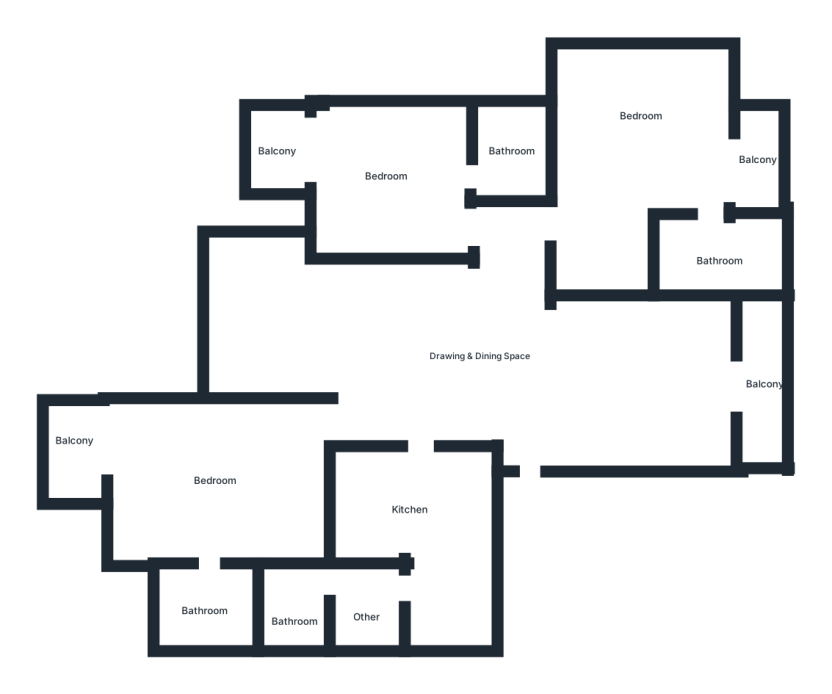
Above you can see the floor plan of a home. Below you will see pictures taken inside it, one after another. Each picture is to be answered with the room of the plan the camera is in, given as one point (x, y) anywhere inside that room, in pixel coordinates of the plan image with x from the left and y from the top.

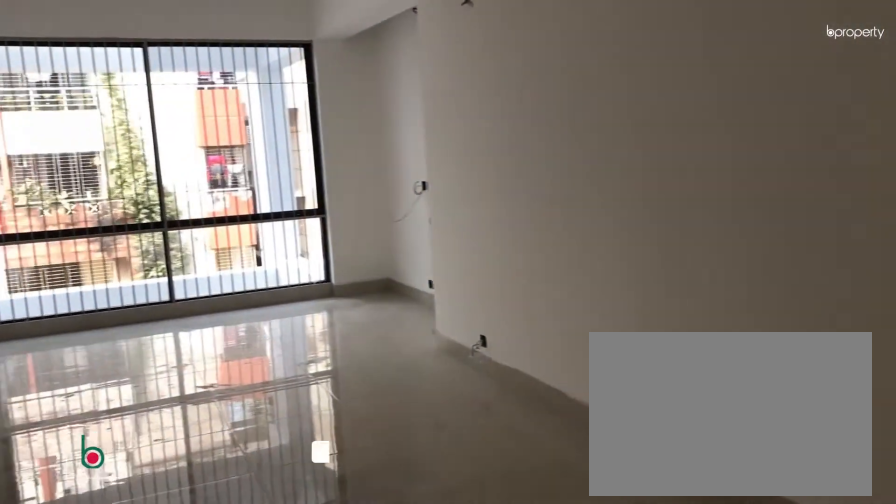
(444, 361)
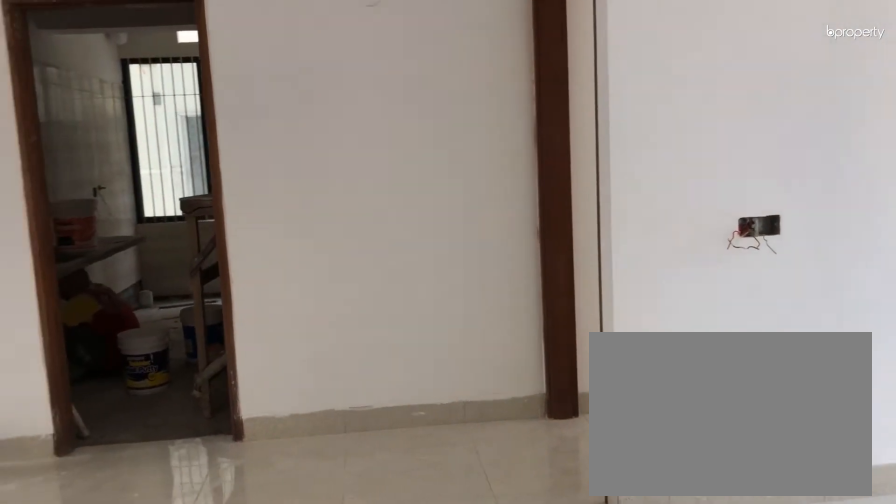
(444, 361)
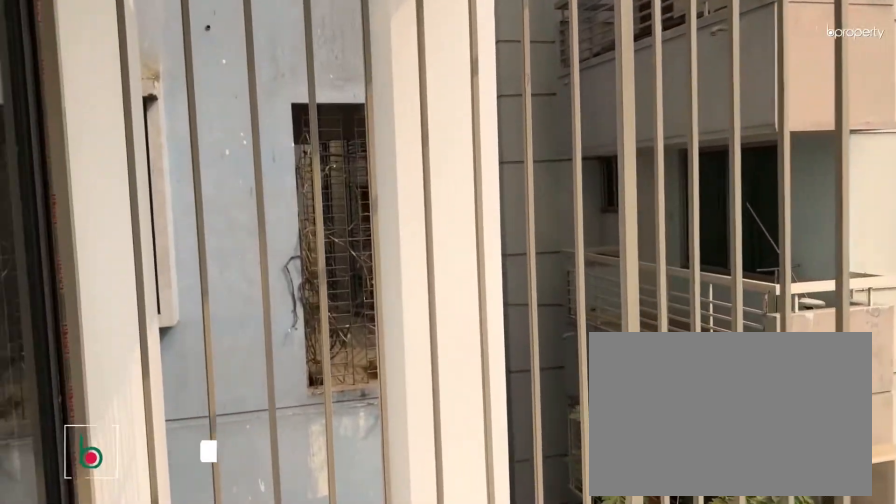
(762, 166)
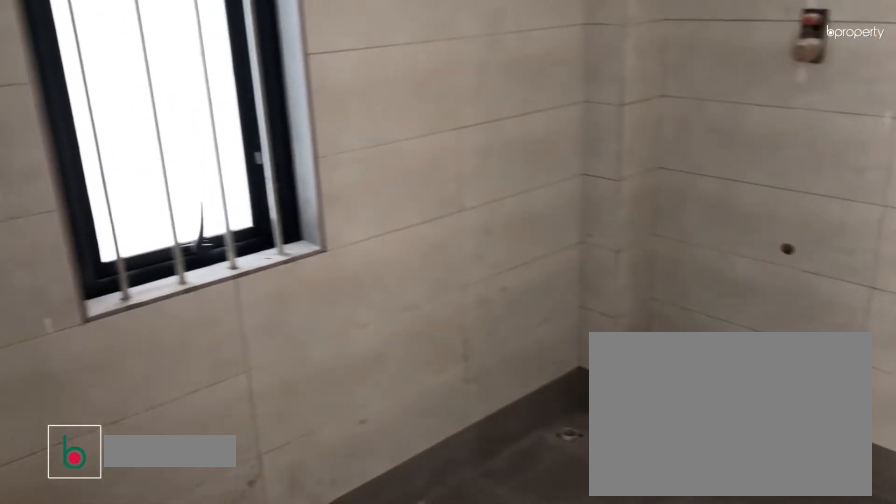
(518, 152)
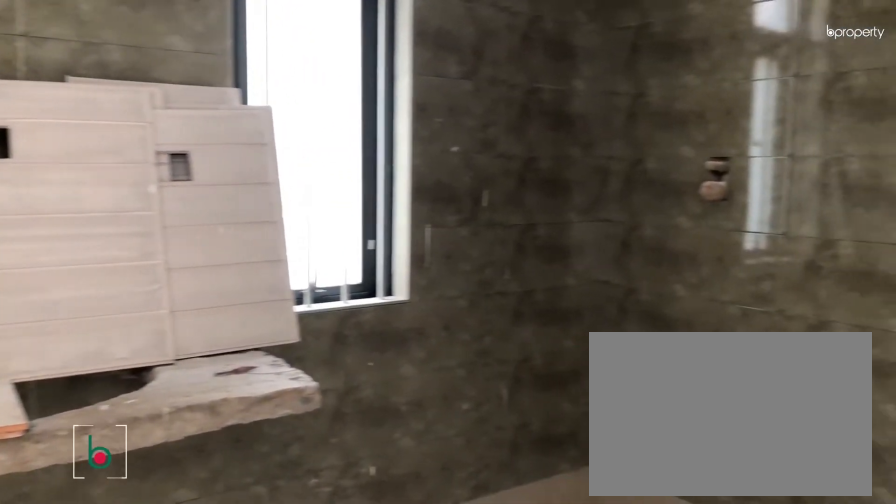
(210, 599)
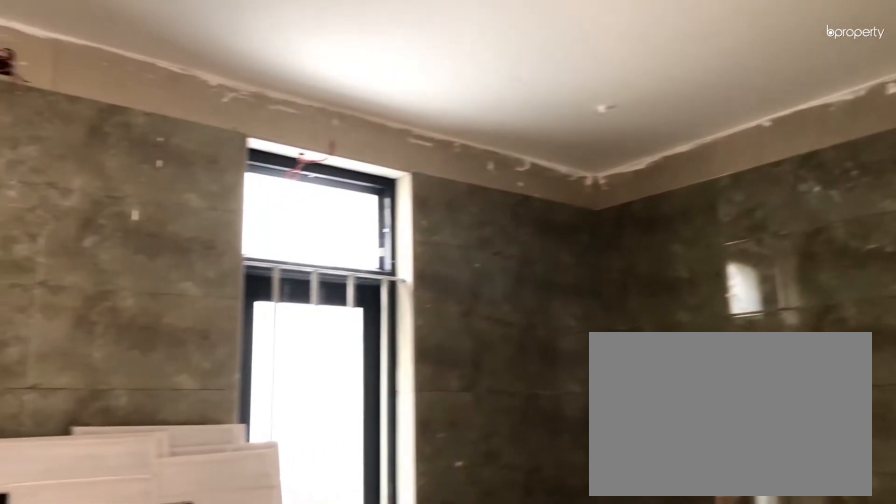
(210, 599)
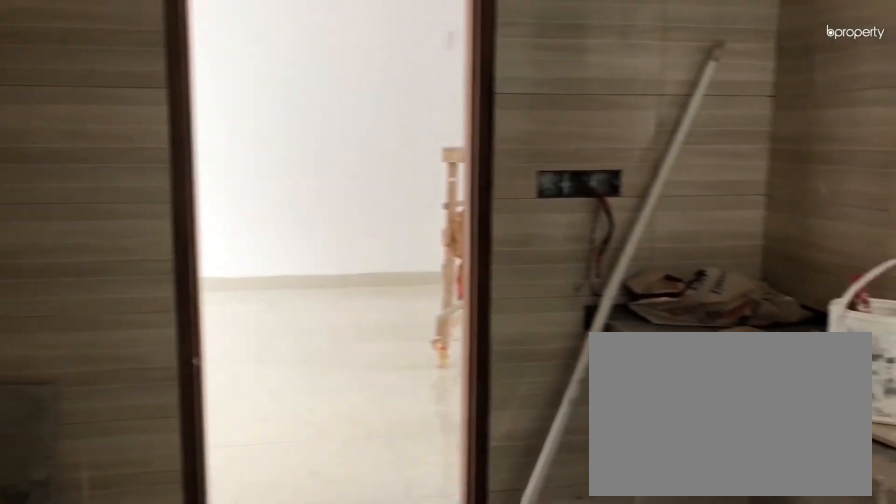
(419, 520)
